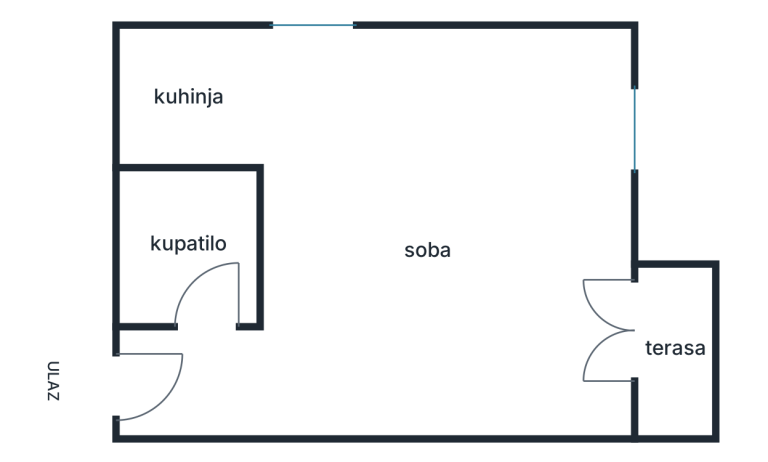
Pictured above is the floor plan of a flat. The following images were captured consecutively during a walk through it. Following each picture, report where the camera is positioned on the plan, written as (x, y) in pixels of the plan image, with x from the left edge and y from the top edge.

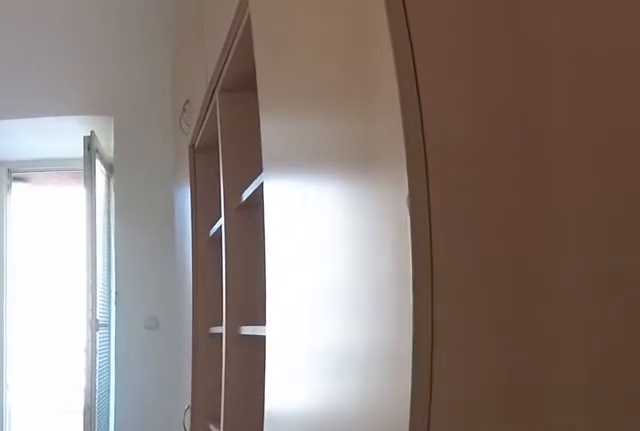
(245, 385)
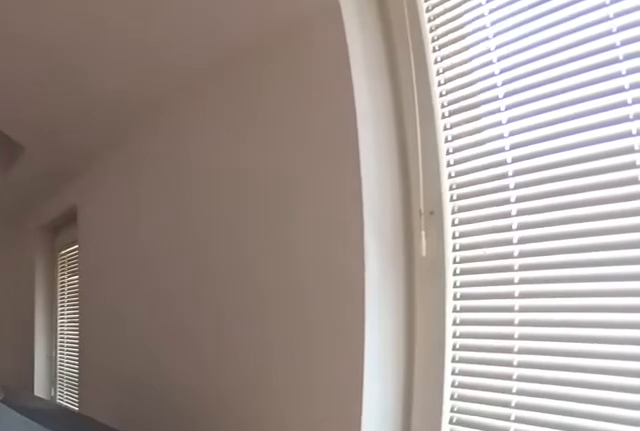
(570, 373)
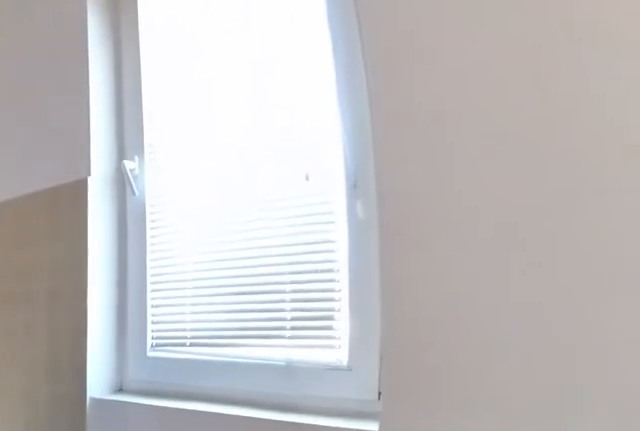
(315, 107)
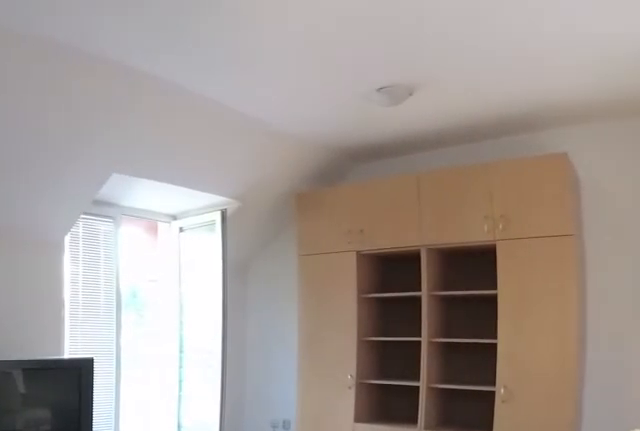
(246, 33)
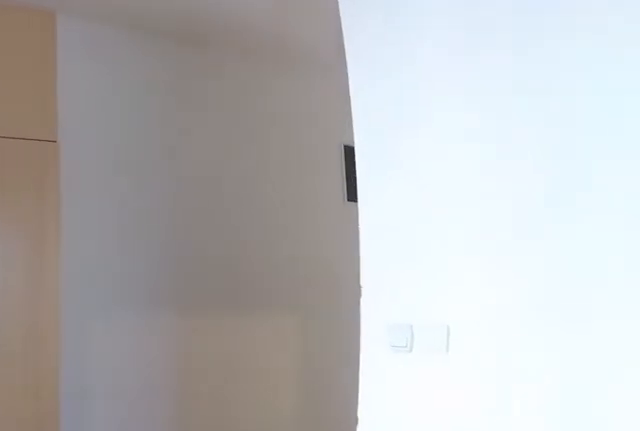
(394, 267)
